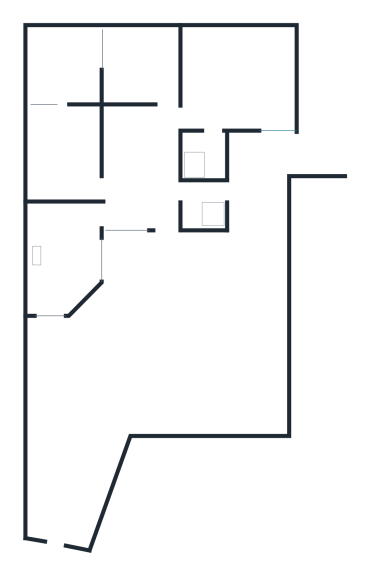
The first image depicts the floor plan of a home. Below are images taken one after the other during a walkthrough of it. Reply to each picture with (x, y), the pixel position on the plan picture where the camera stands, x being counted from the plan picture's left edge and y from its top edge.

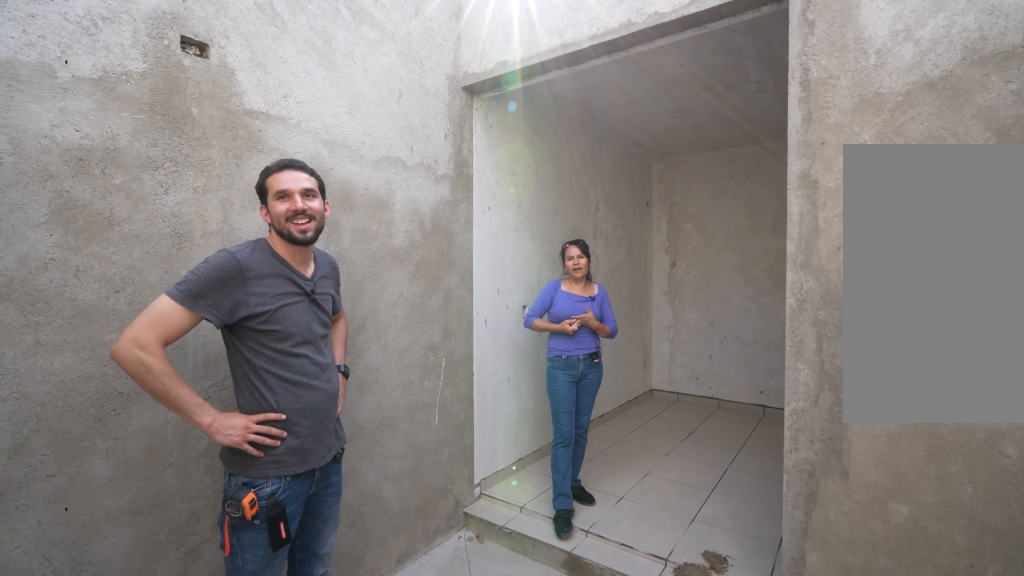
(57, 46)
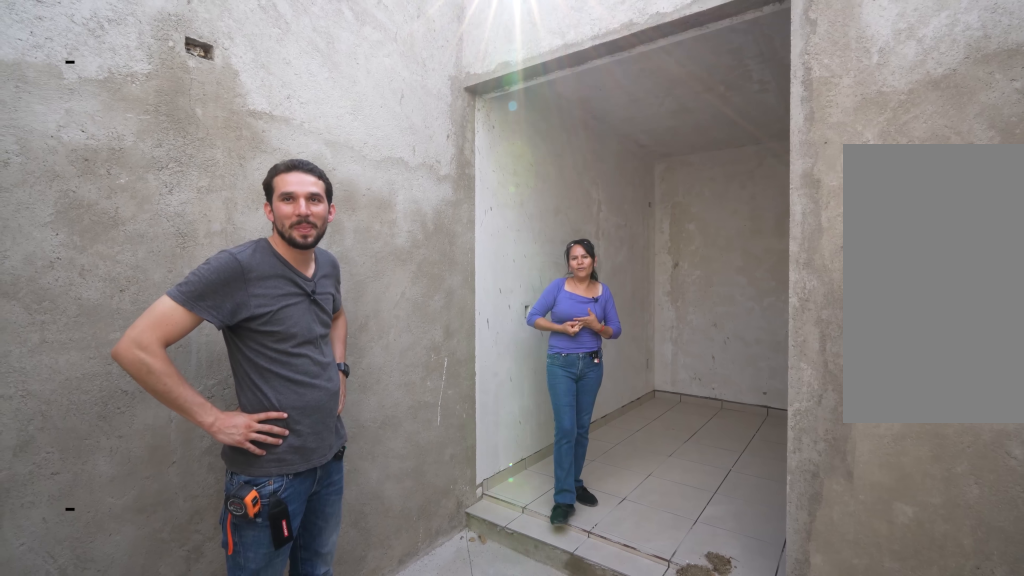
(57, 46)
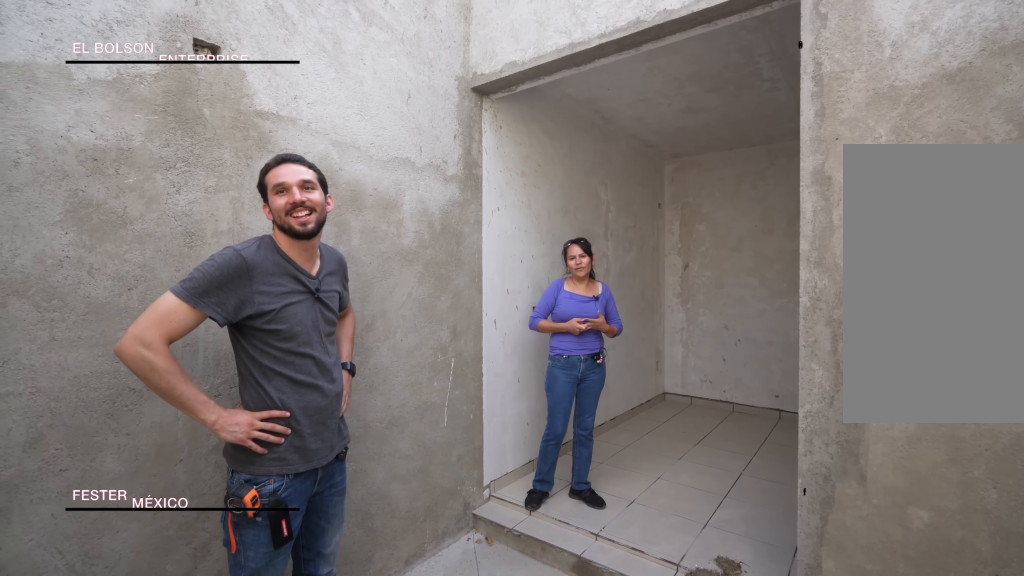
(58, 46)
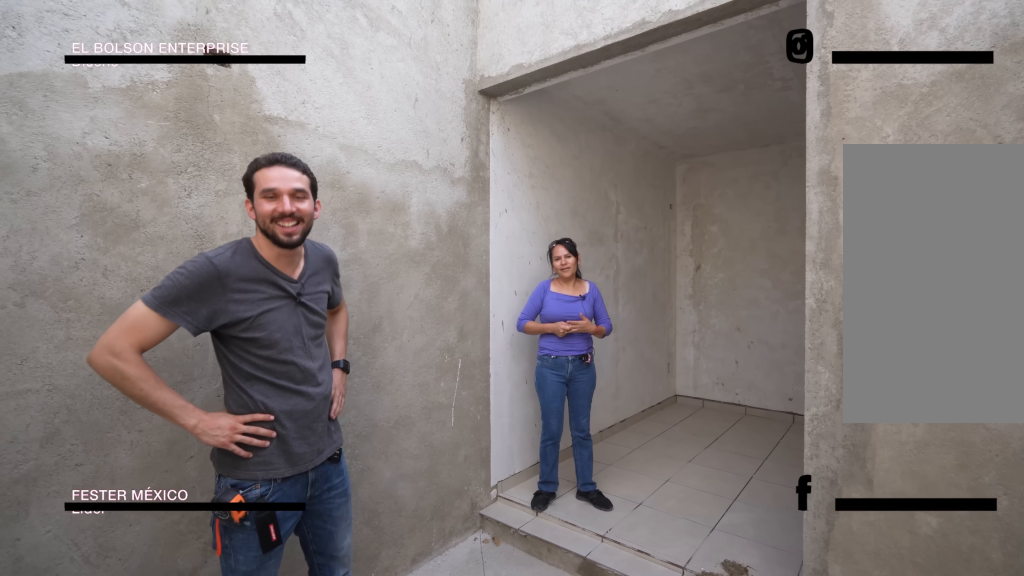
(58, 46)
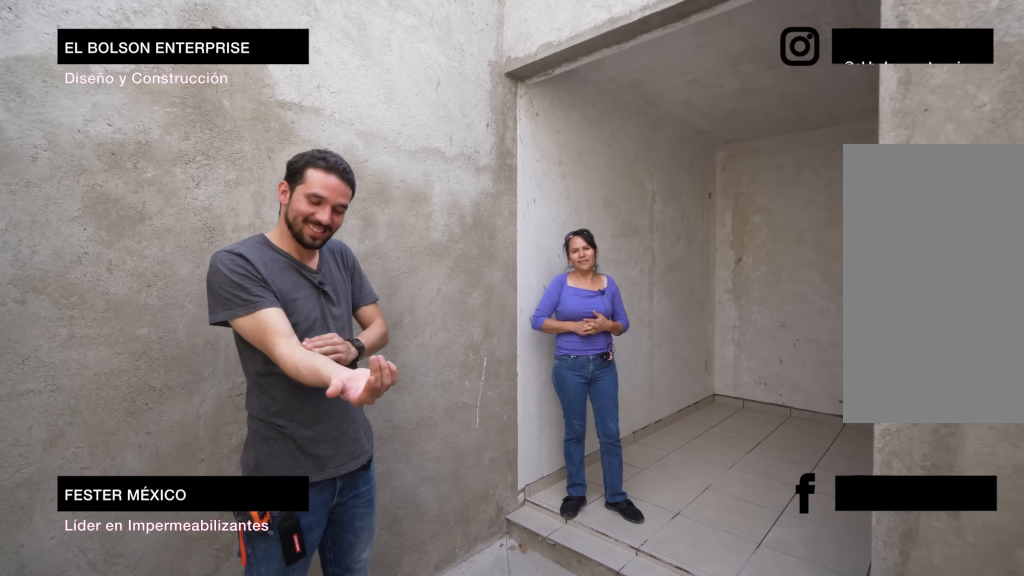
(59, 47)
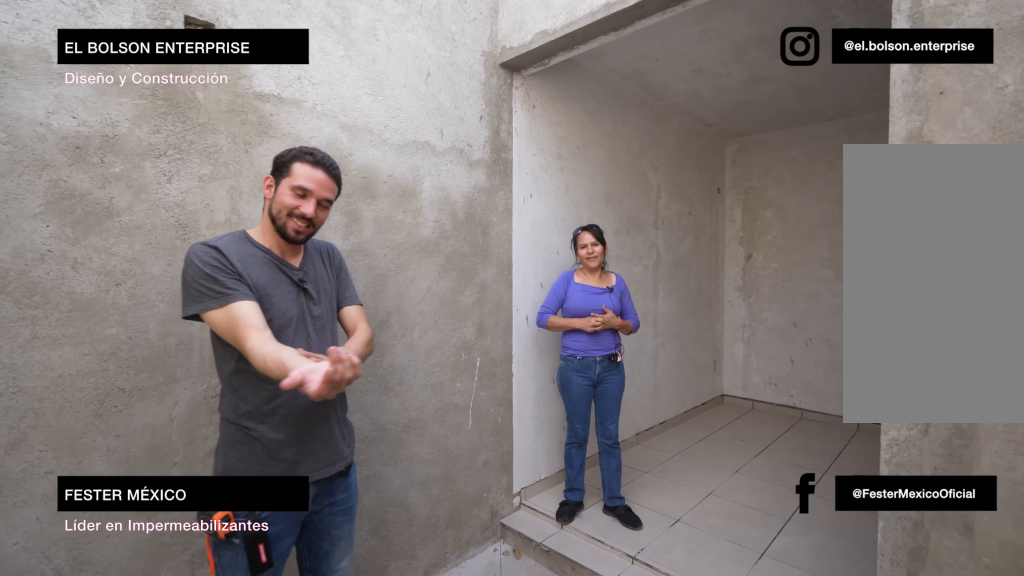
(60, 51)
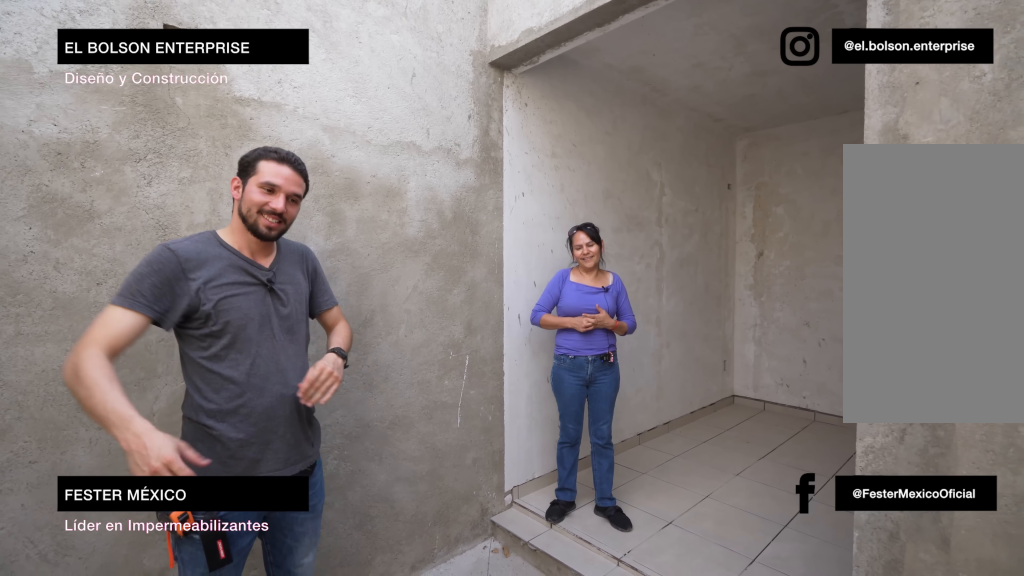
(61, 51)
